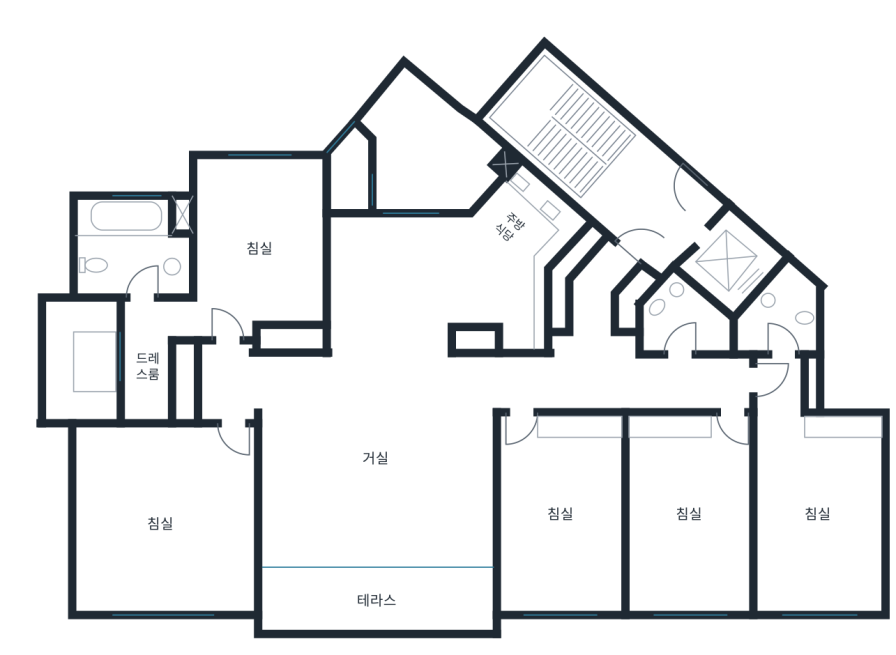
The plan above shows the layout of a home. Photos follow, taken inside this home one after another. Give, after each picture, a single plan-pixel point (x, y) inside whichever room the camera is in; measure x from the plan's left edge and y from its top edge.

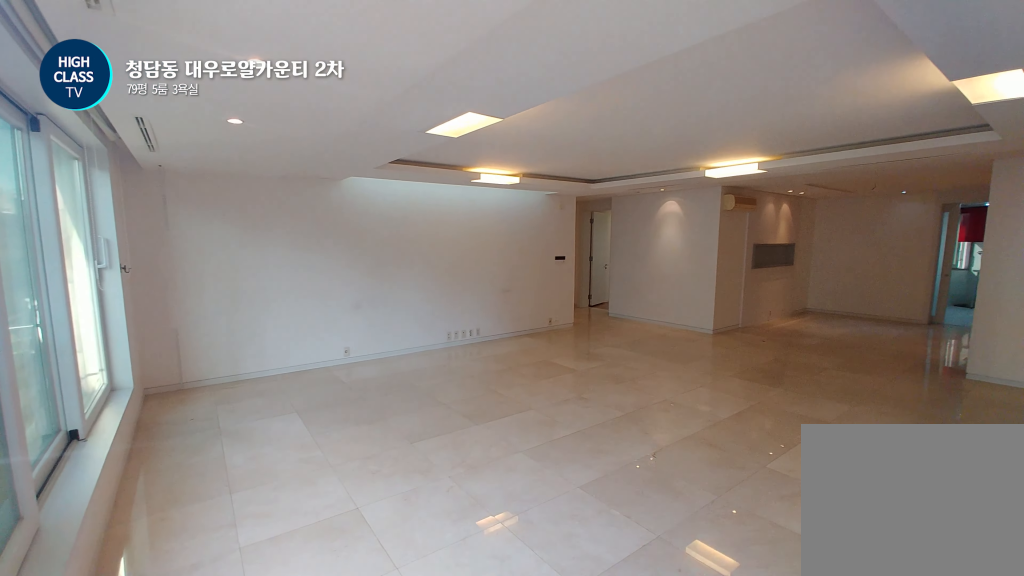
(376, 470)
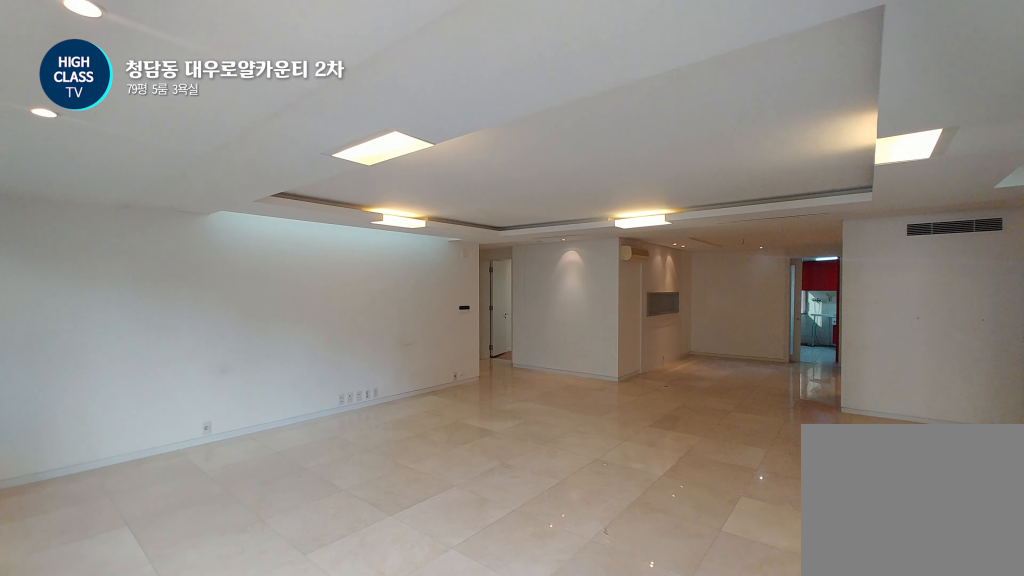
(376, 470)
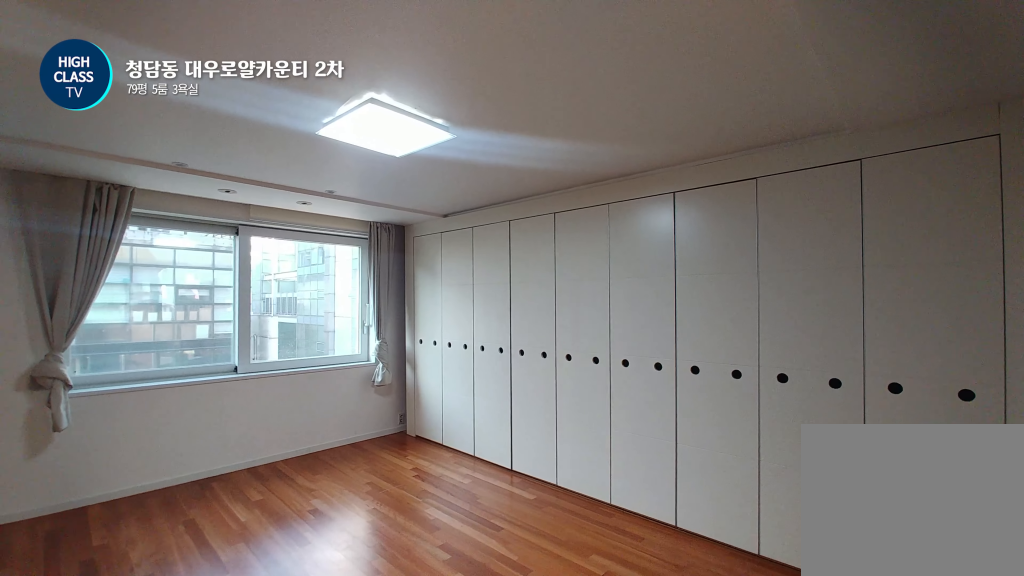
(165, 522)
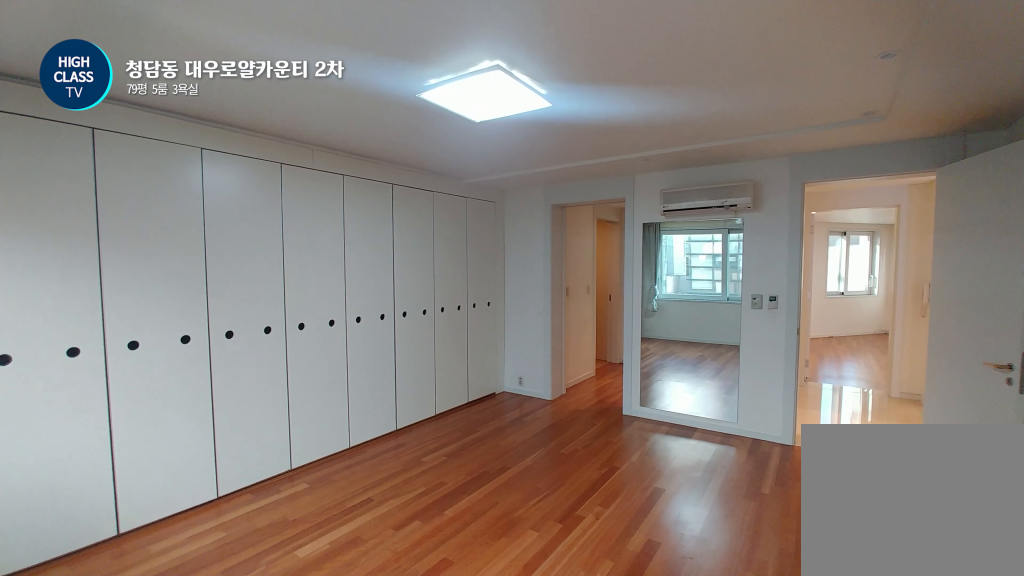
(165, 522)
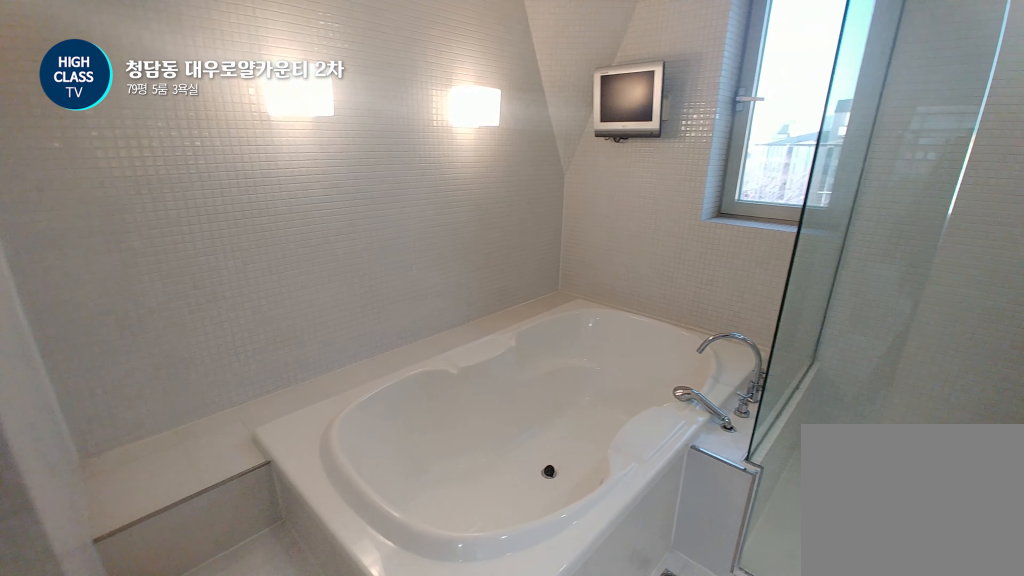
(134, 248)
